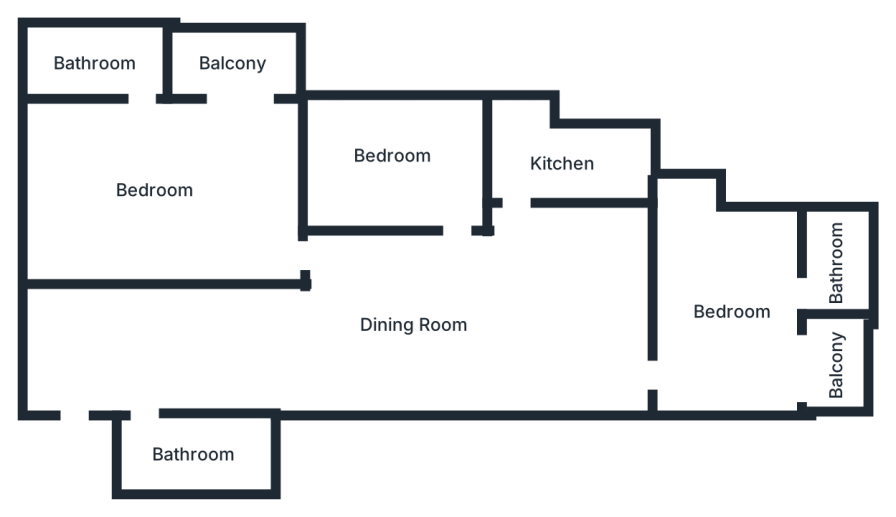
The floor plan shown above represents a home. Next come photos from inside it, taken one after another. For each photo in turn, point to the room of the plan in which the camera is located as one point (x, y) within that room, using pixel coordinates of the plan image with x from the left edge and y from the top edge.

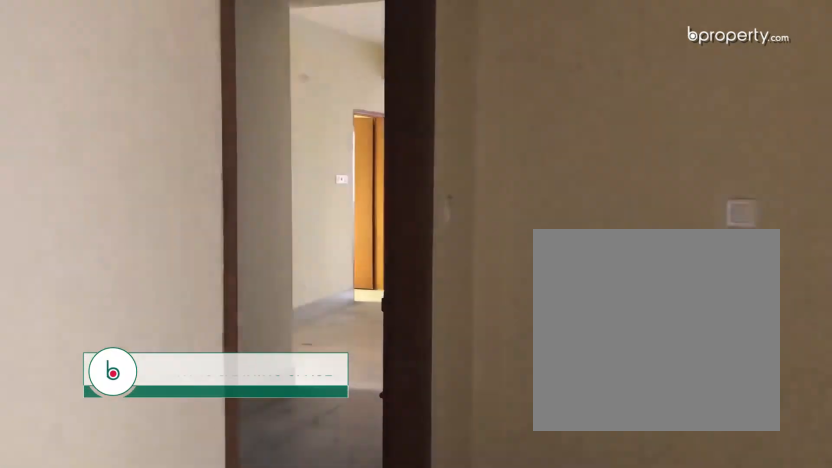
(142, 390)
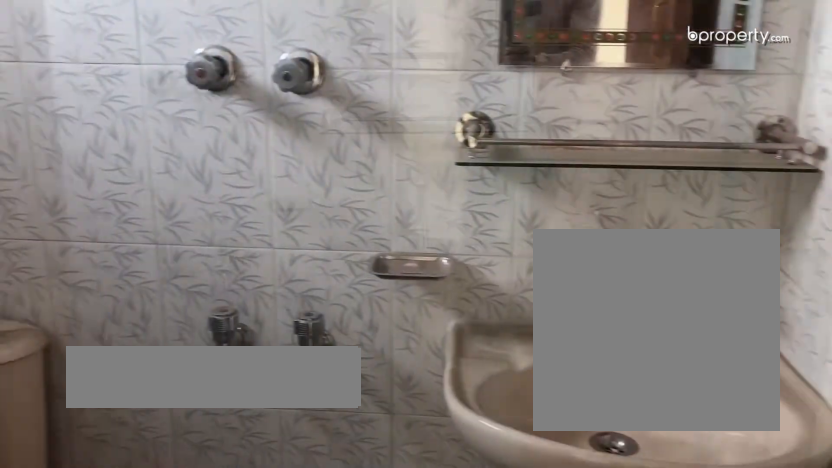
(835, 305)
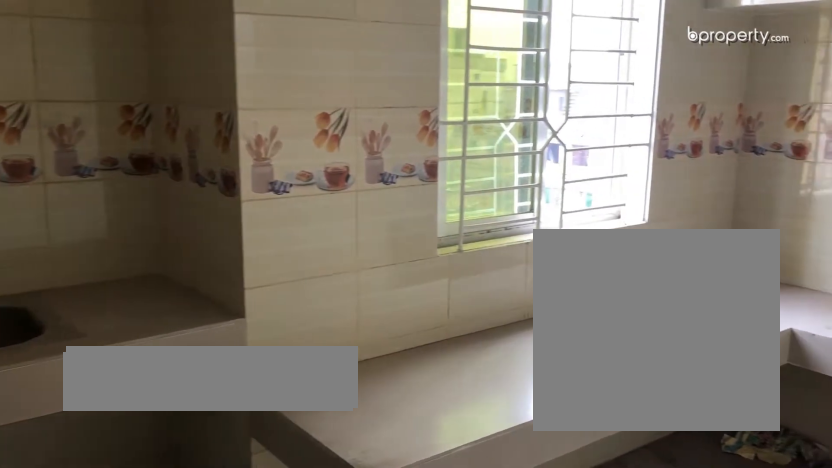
(563, 160)
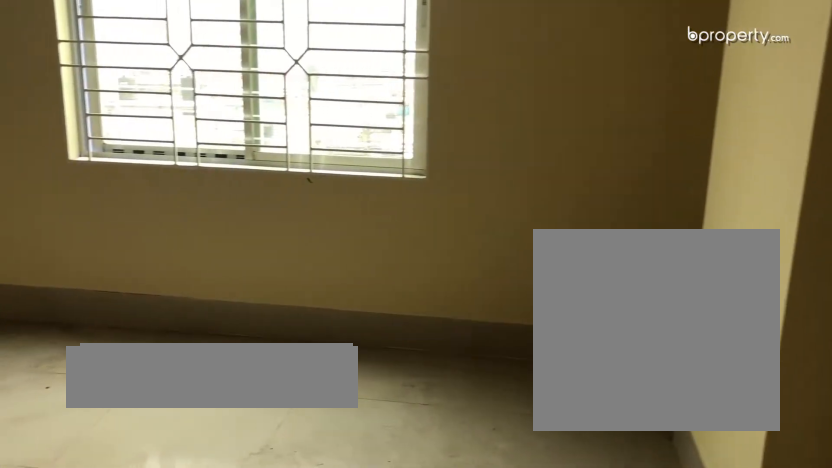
(393, 161)
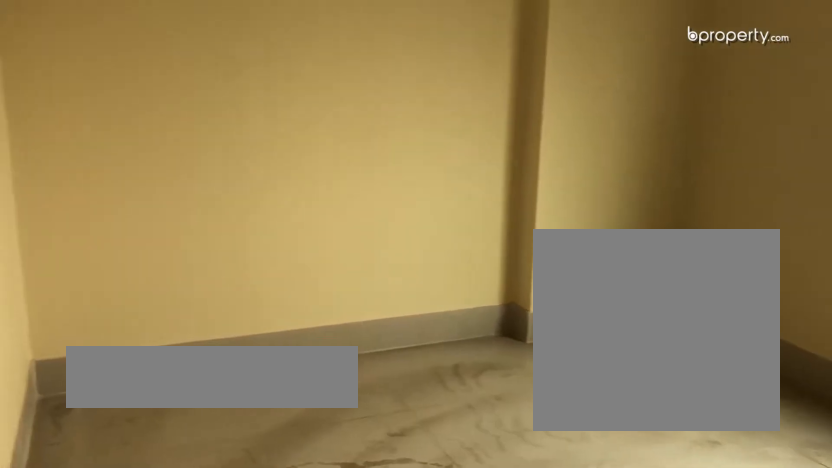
(393, 161)
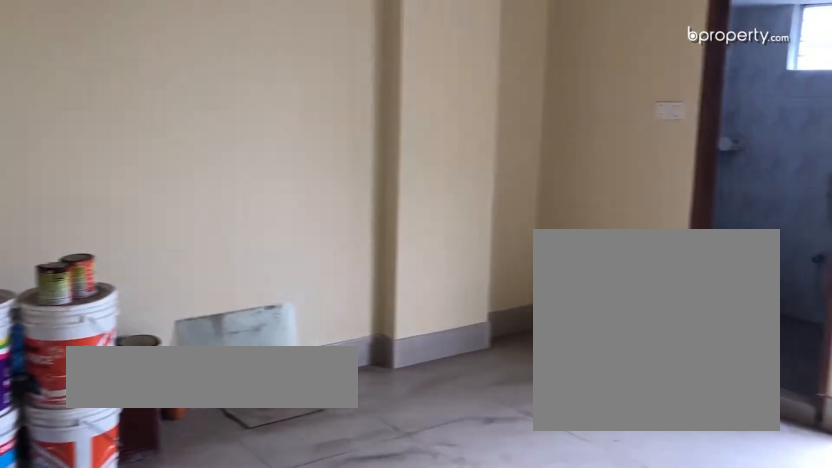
(160, 198)
